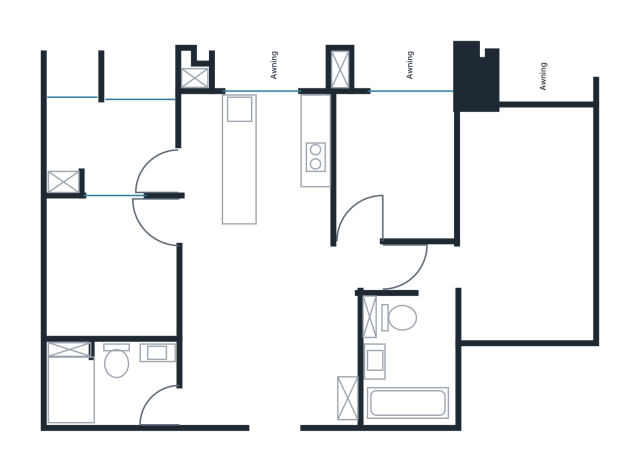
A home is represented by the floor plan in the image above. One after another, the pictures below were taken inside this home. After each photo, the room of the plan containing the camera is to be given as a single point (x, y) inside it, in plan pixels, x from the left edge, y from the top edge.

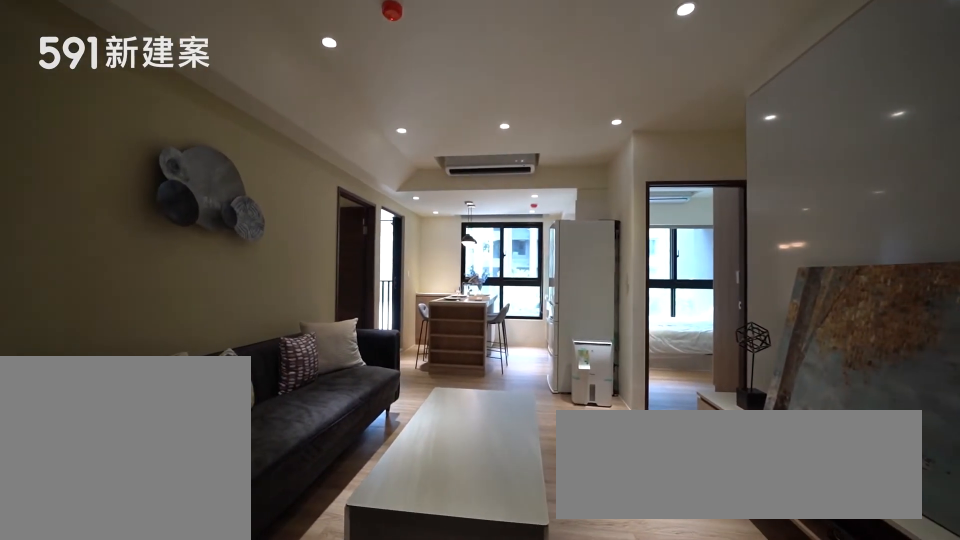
(269, 335)
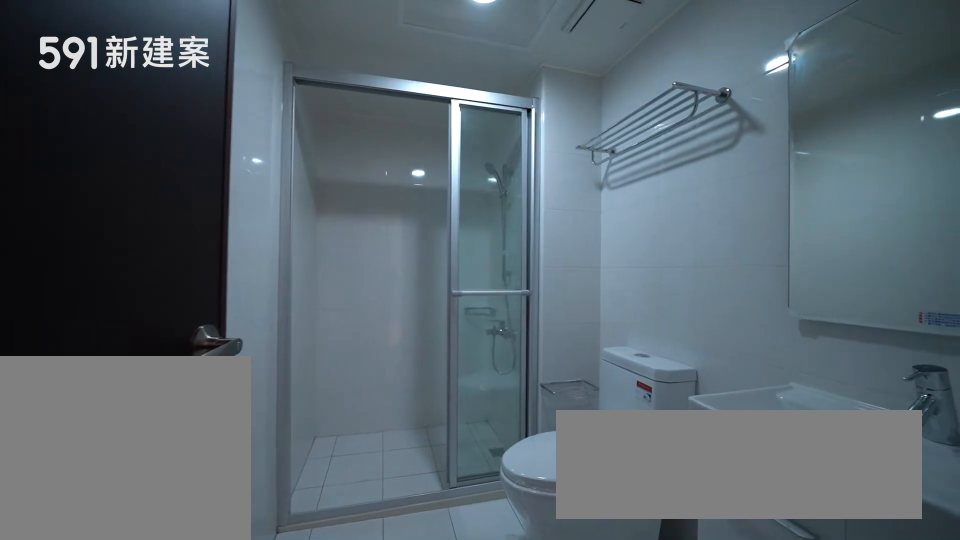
(109, 382)
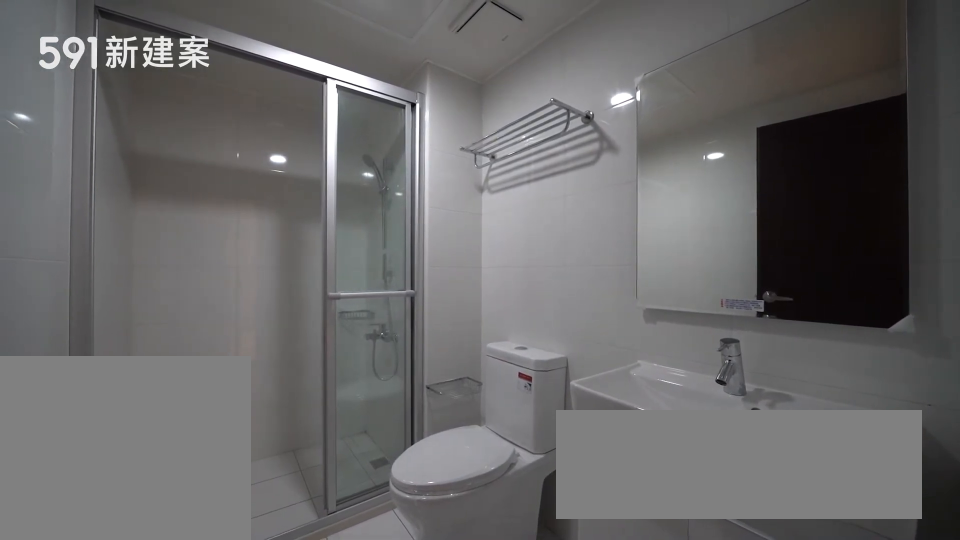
(109, 382)
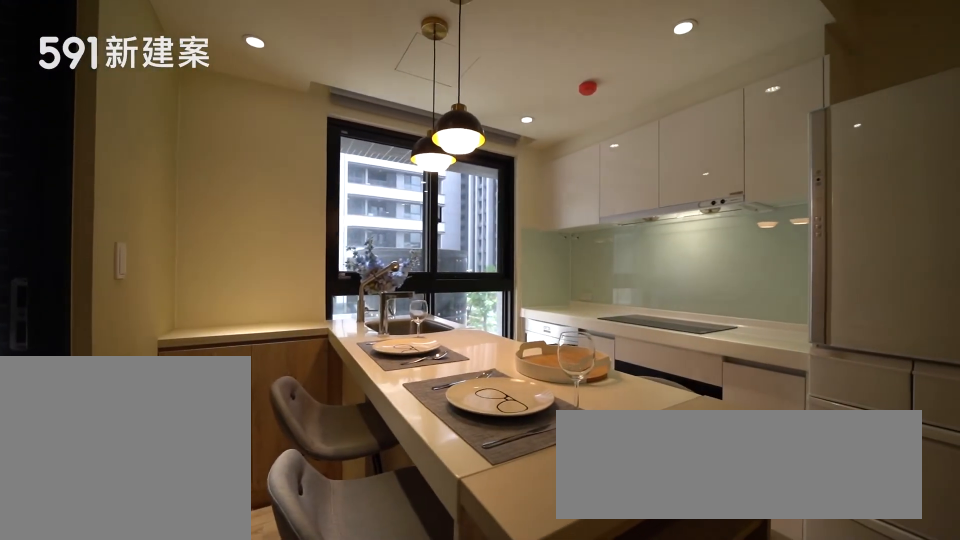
(226, 167)
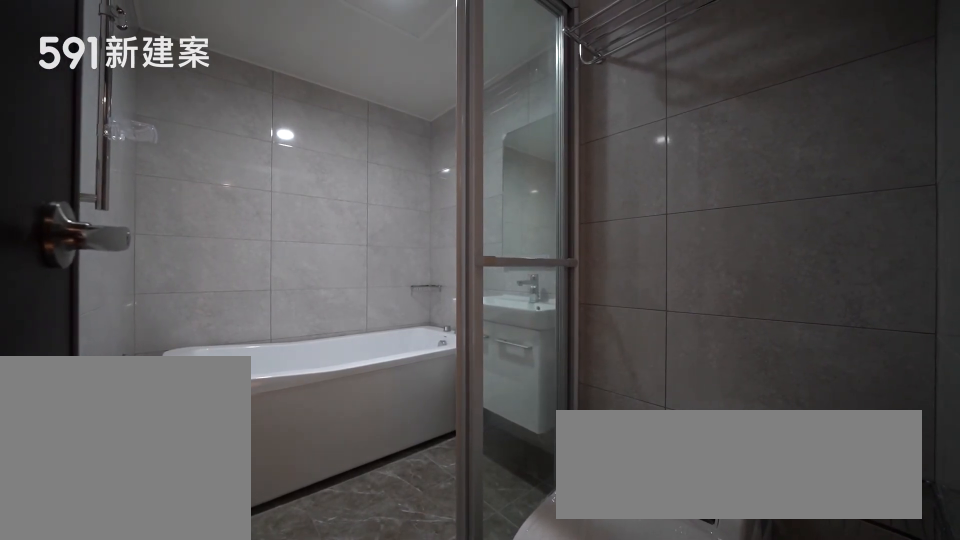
(405, 360)
